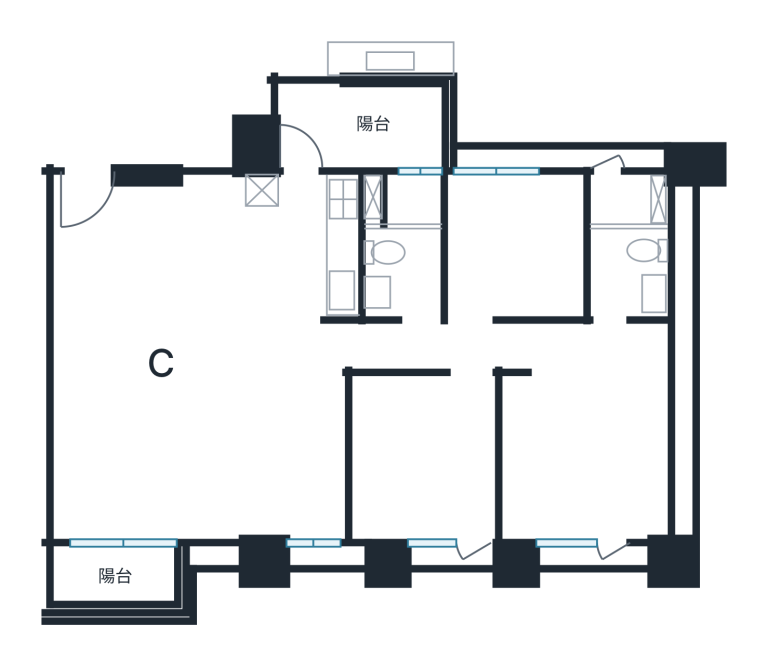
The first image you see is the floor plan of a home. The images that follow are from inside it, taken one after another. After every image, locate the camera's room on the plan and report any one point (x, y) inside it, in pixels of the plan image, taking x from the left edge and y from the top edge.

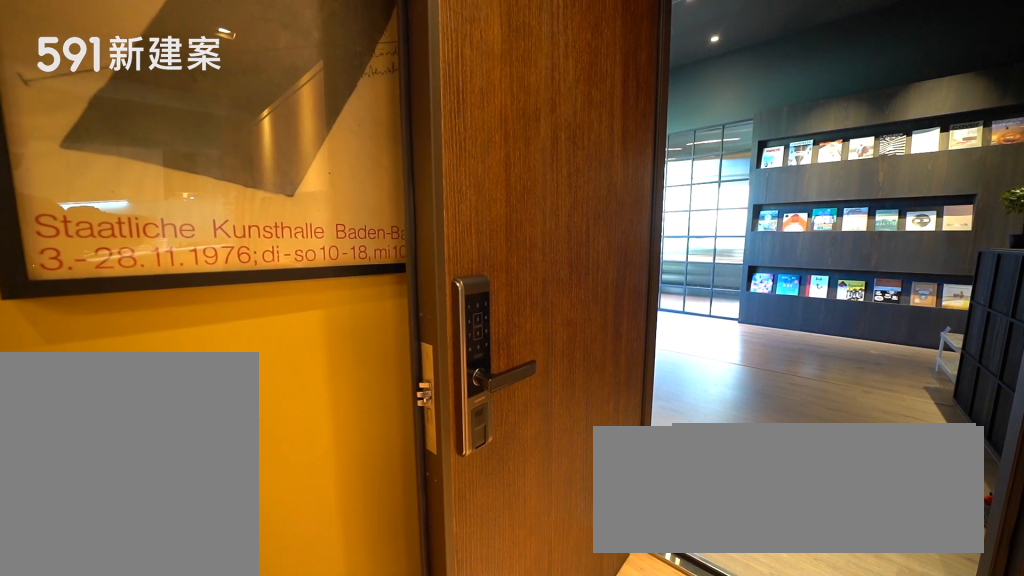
(92, 207)
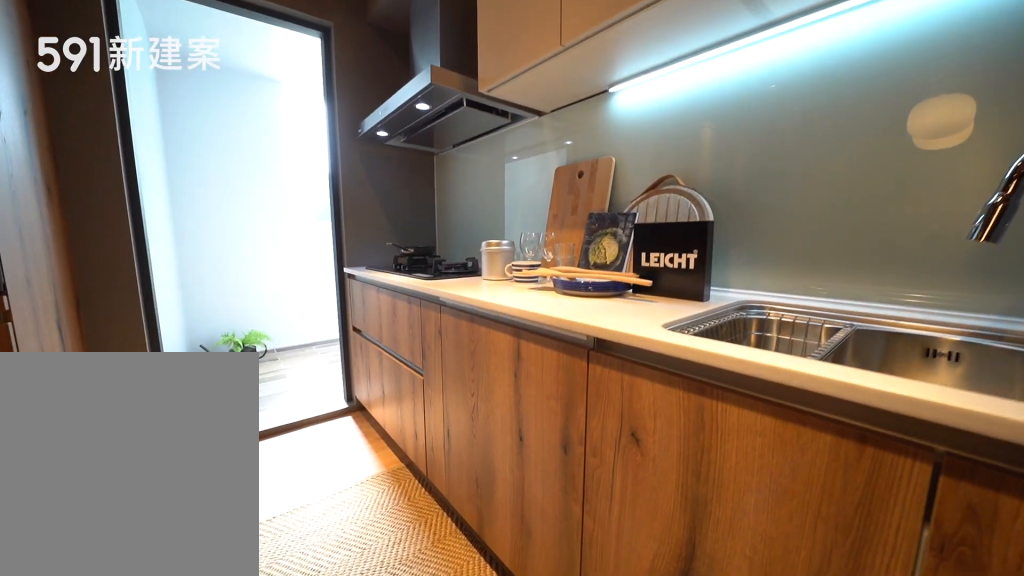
(305, 244)
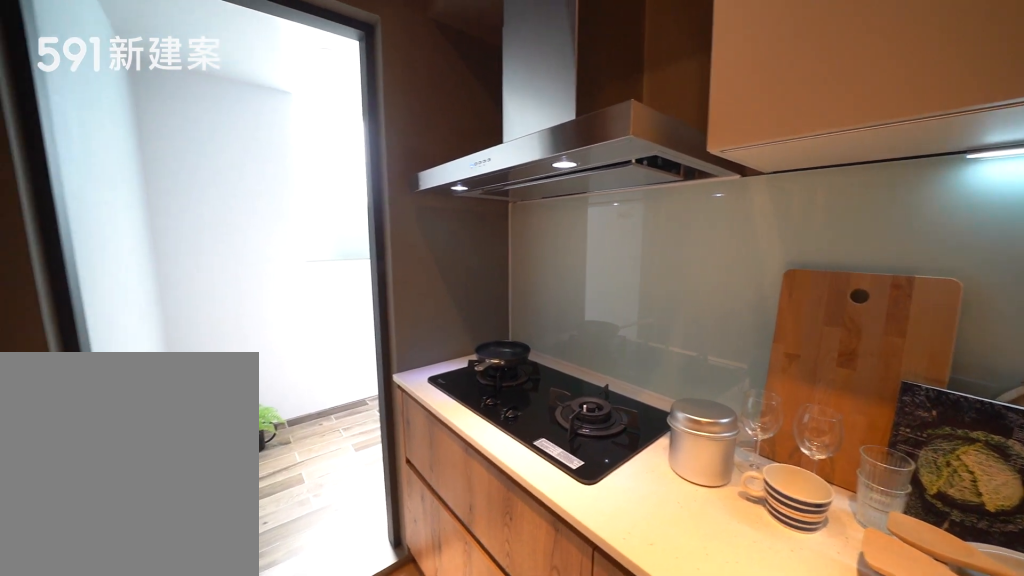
(305, 244)
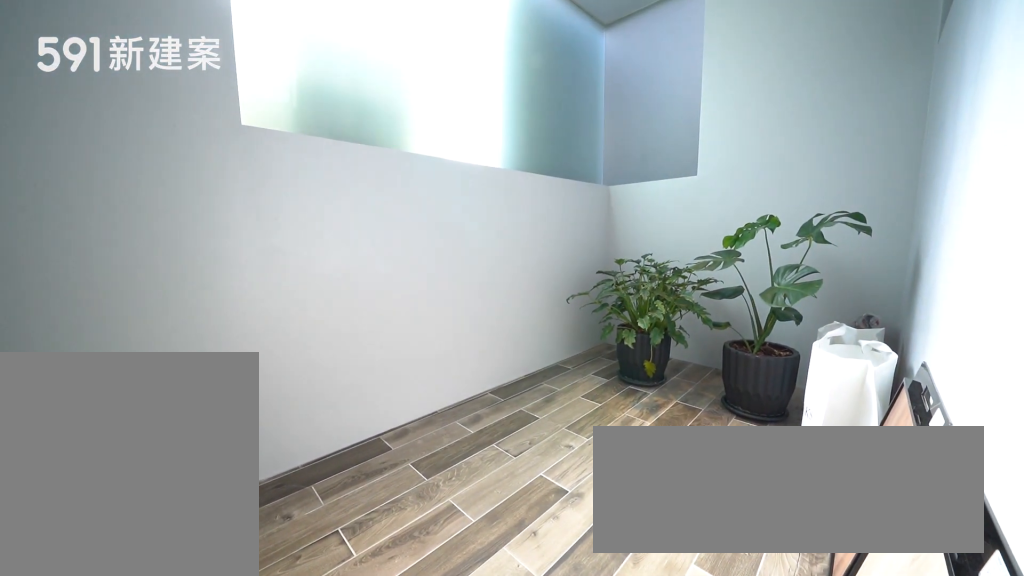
(360, 127)
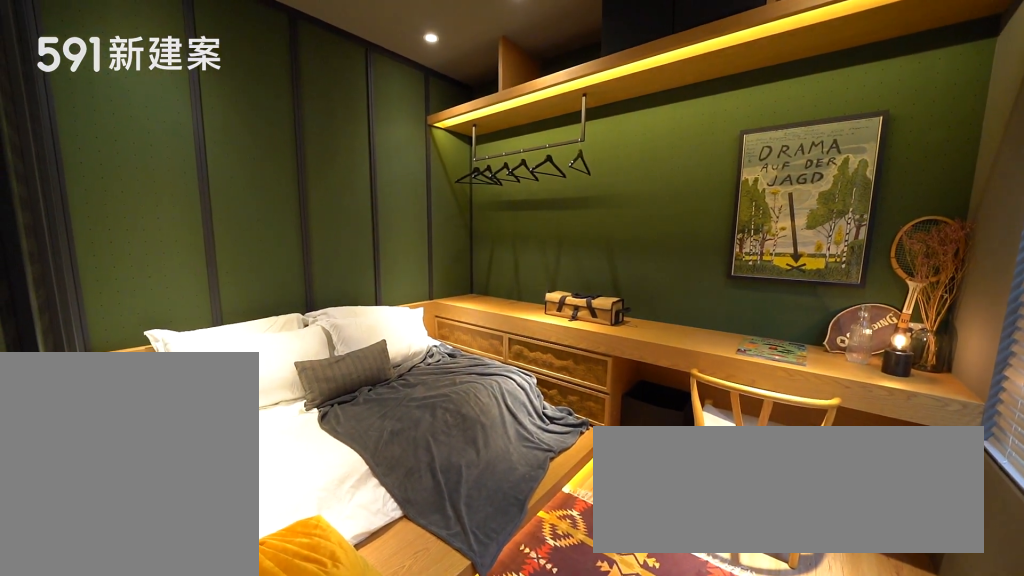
(425, 455)
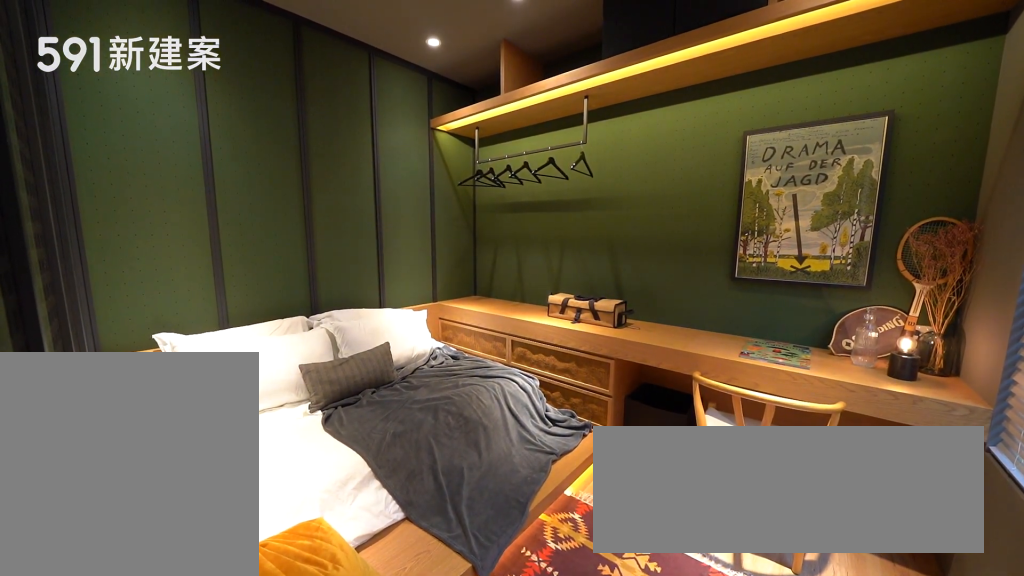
(425, 455)
